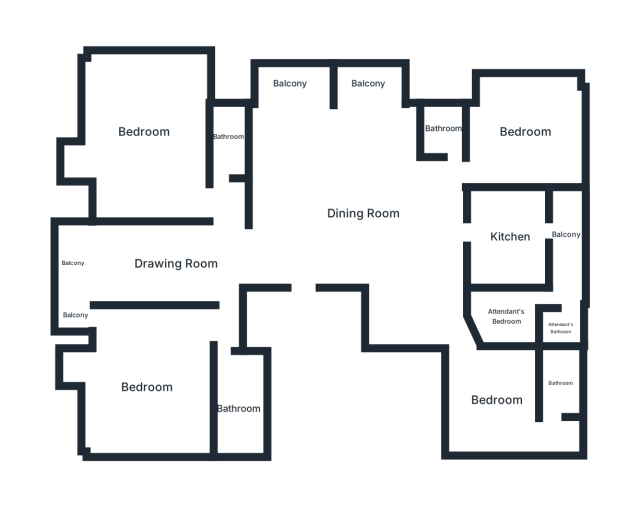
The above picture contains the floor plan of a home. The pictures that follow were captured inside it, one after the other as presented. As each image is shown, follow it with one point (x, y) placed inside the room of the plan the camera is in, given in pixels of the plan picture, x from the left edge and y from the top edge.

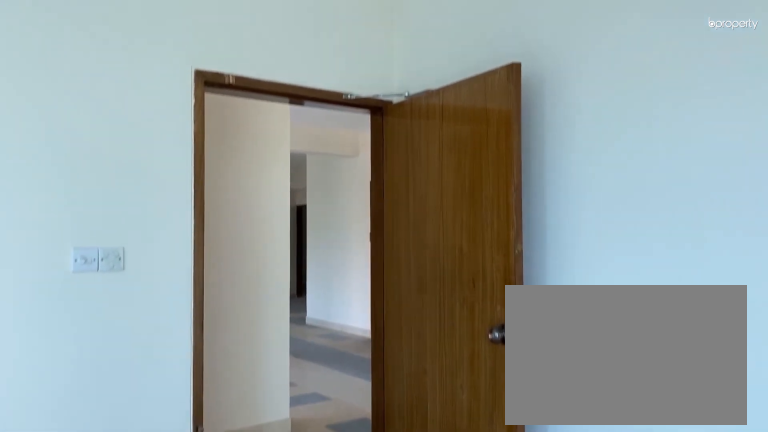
(143, 129)
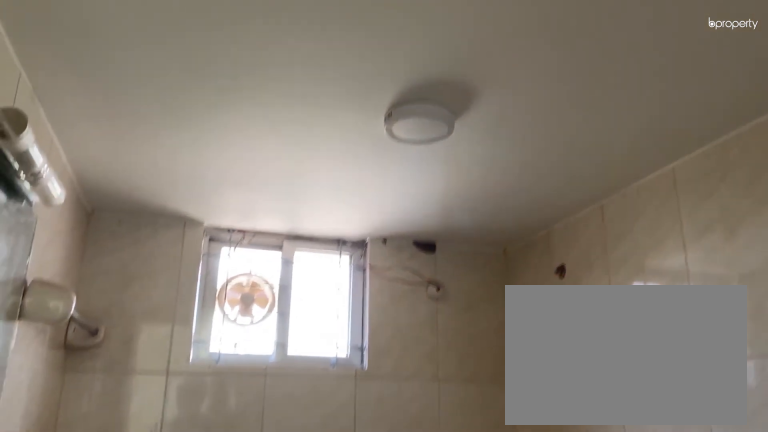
(230, 137)
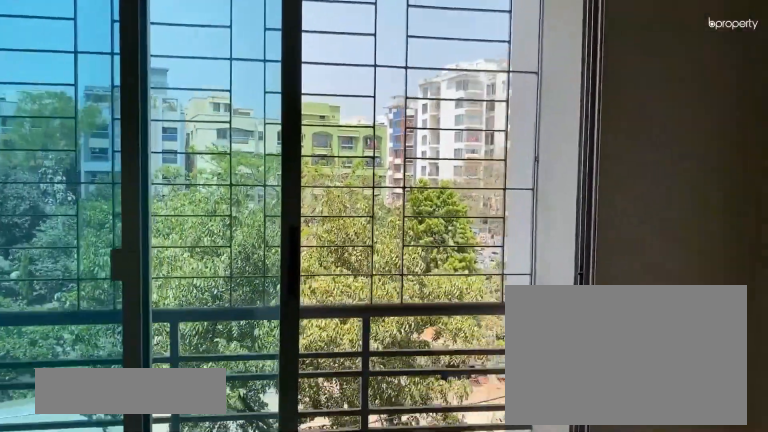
(366, 116)
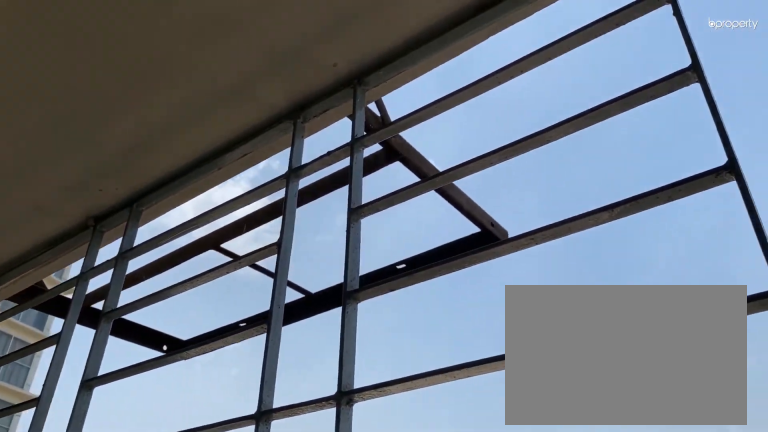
(368, 85)
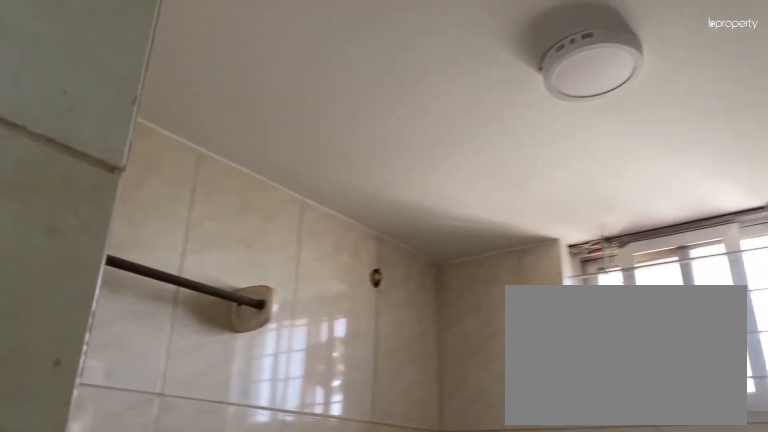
(445, 129)
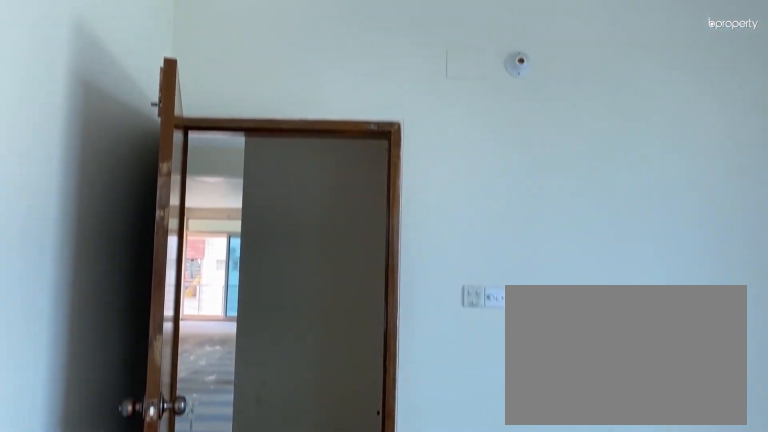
(524, 131)
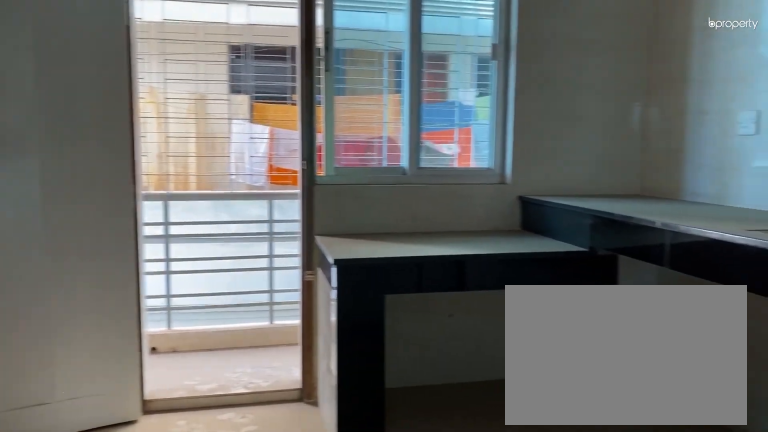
(510, 237)
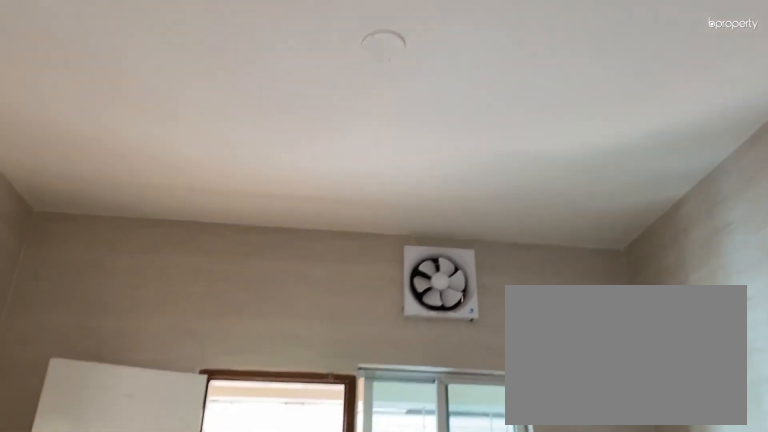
(510, 237)
